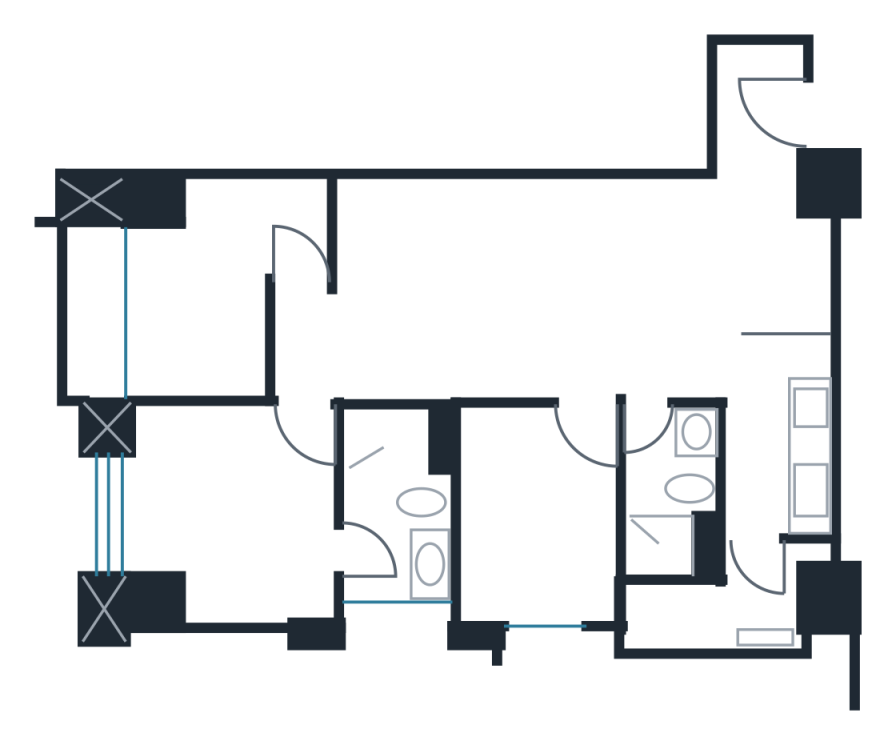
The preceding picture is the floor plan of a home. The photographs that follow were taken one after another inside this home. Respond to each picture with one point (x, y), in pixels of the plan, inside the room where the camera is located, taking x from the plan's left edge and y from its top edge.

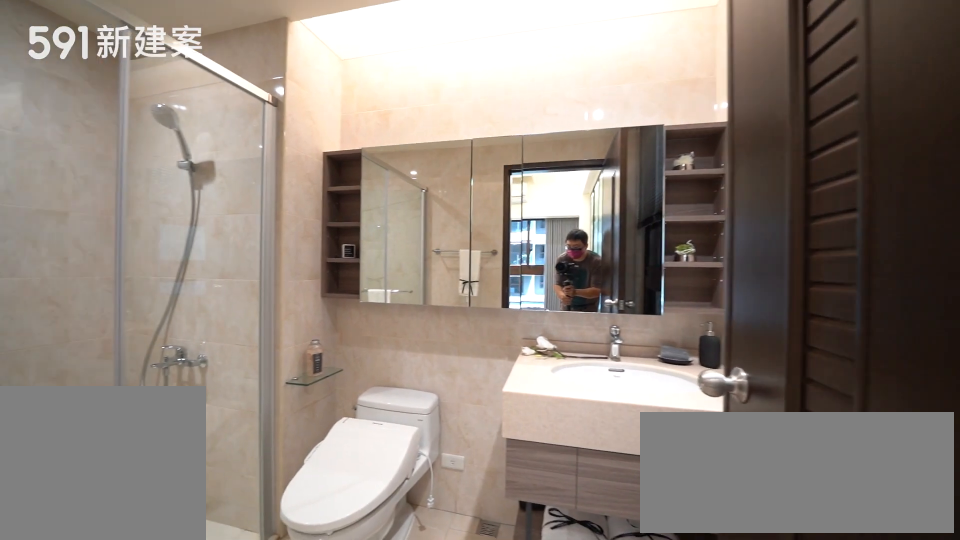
(394, 512)
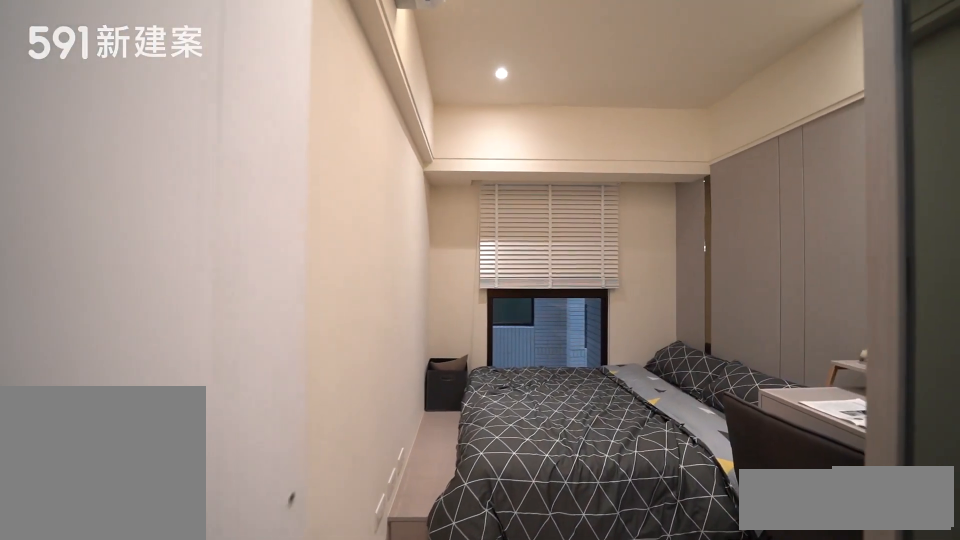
(534, 521)
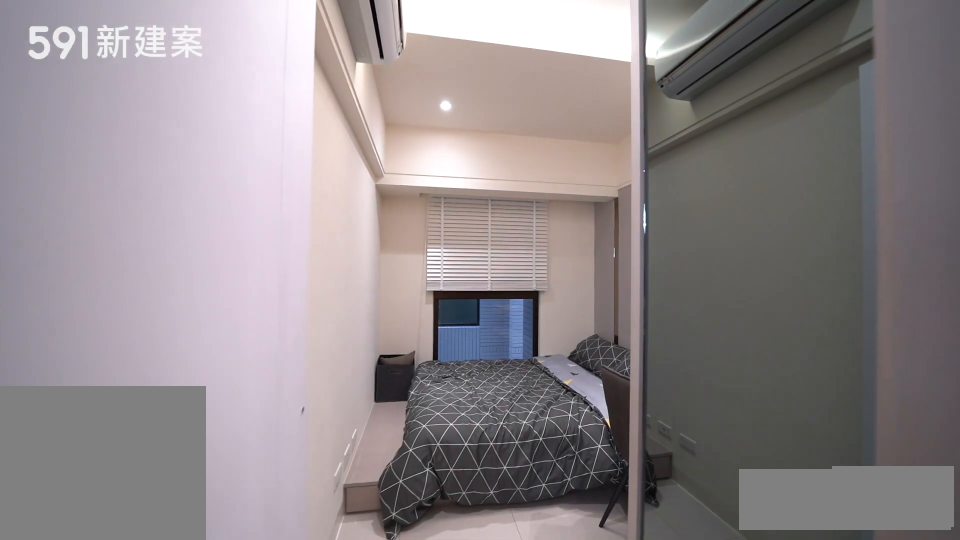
(534, 521)
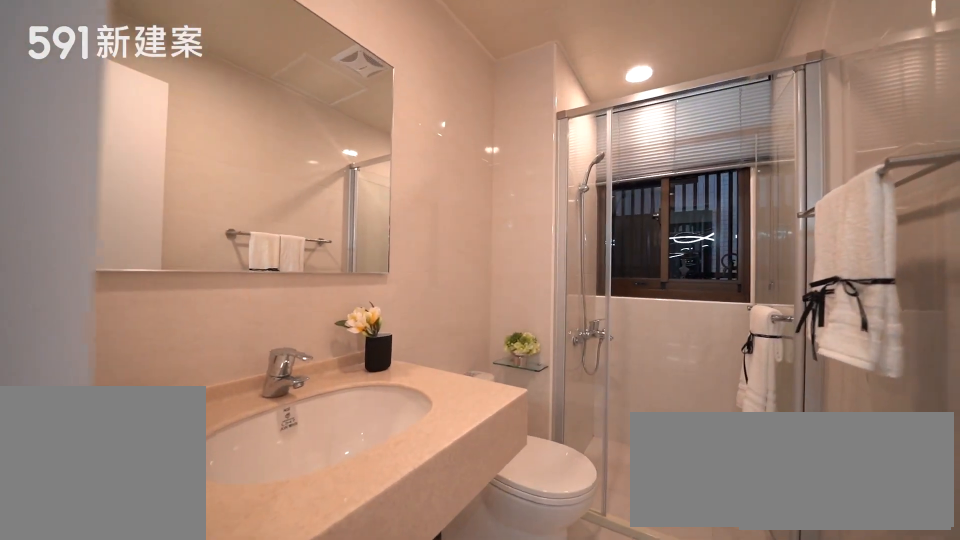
(675, 498)
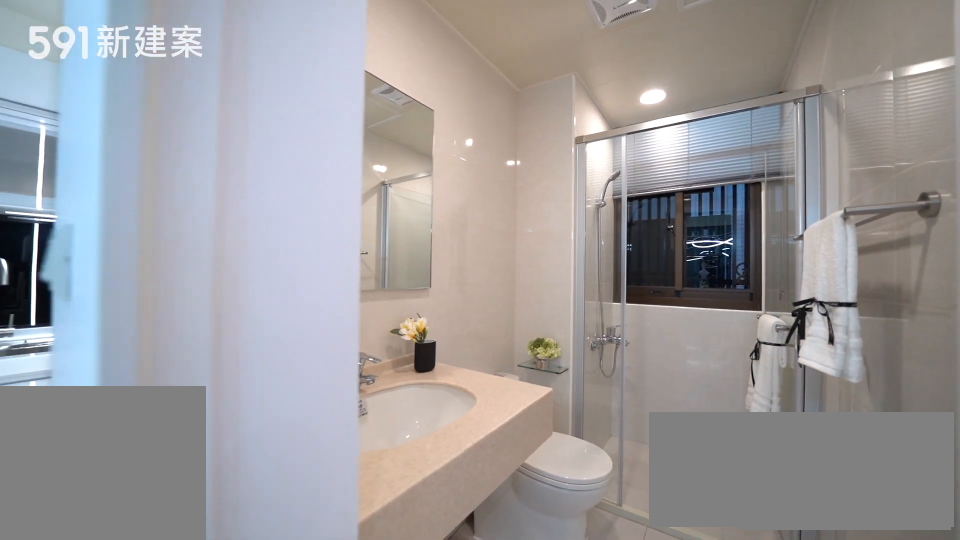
(675, 498)
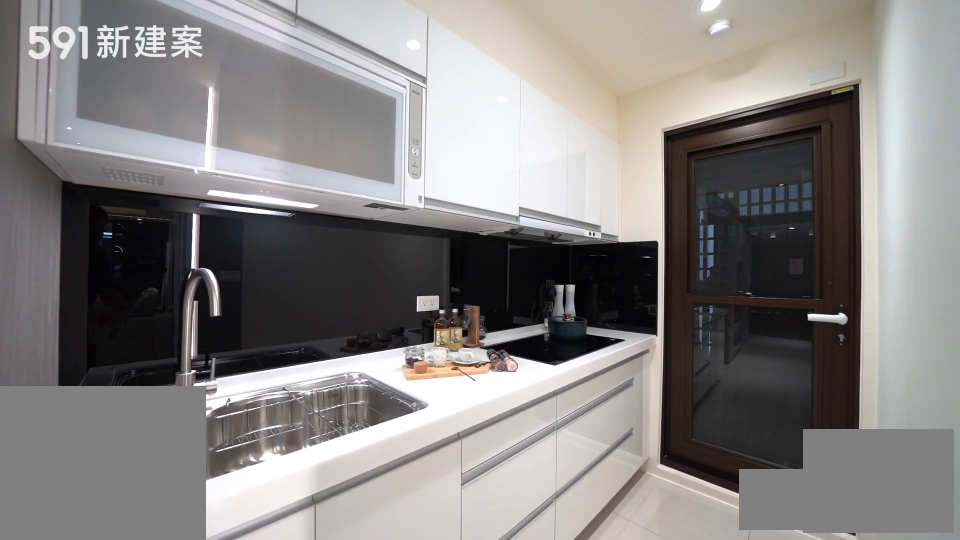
(769, 439)
